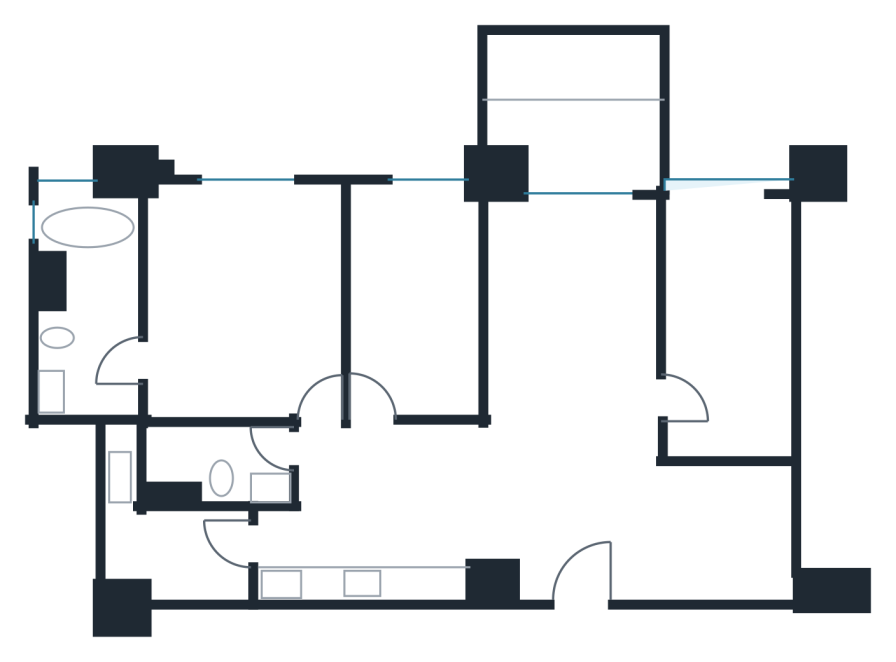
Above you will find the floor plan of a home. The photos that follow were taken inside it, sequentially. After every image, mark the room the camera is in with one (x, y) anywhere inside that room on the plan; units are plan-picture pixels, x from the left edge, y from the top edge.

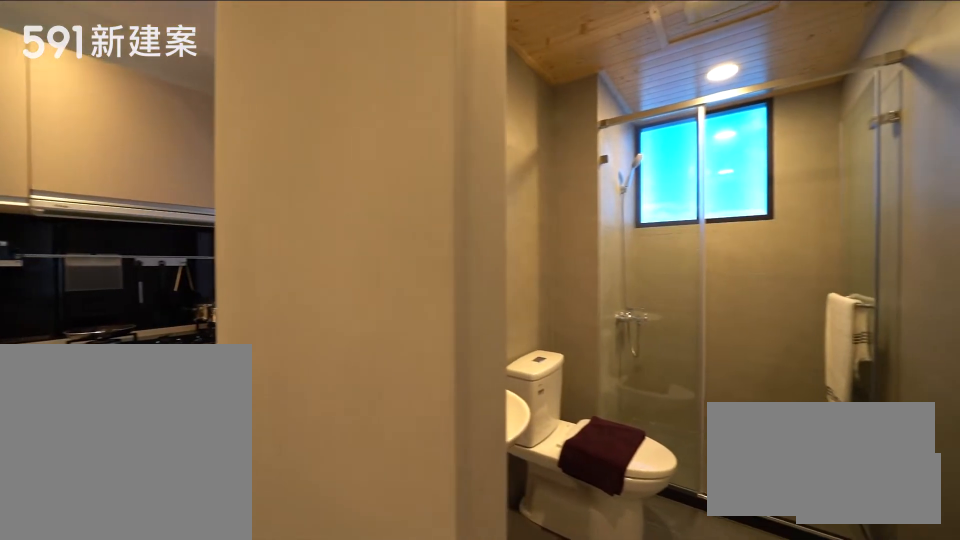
(211, 468)
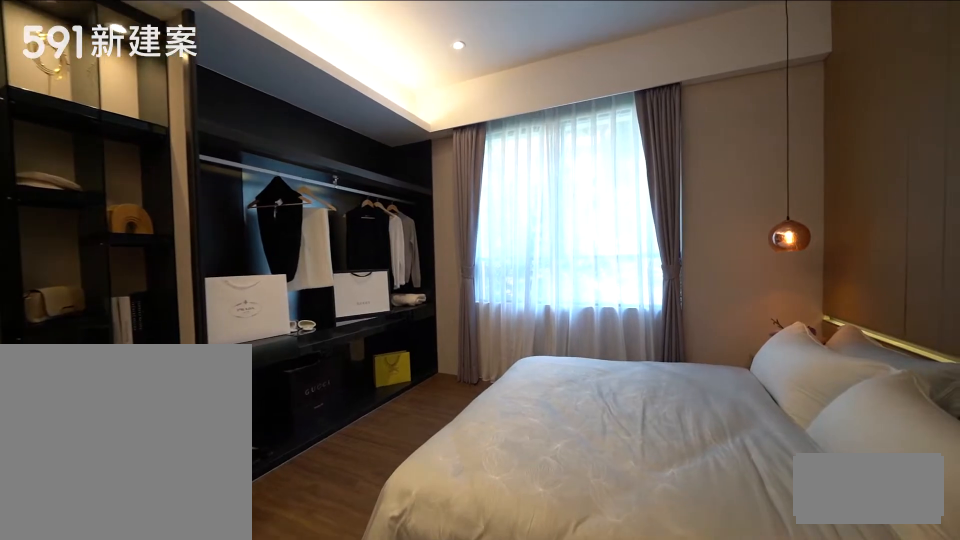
(244, 296)
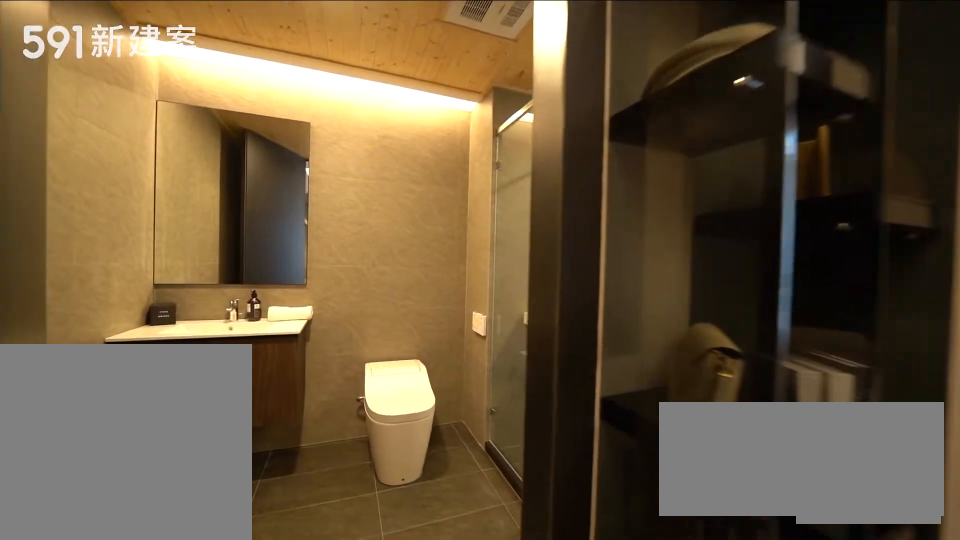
(85, 306)
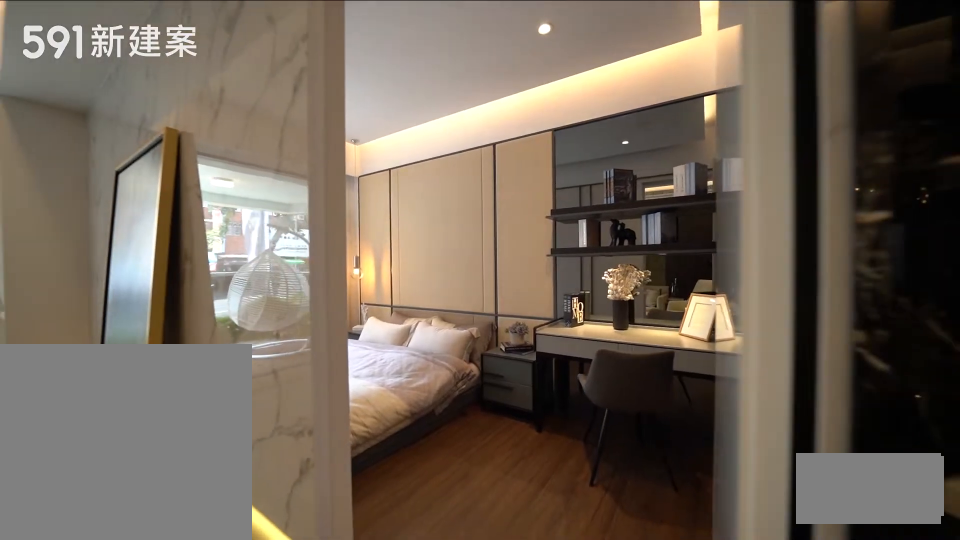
(733, 319)
